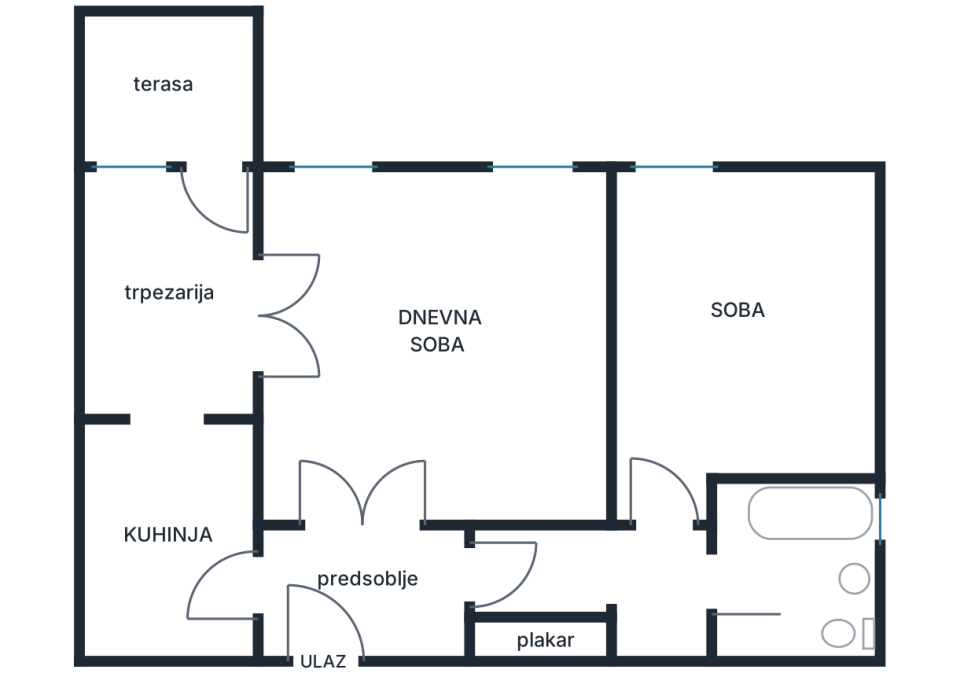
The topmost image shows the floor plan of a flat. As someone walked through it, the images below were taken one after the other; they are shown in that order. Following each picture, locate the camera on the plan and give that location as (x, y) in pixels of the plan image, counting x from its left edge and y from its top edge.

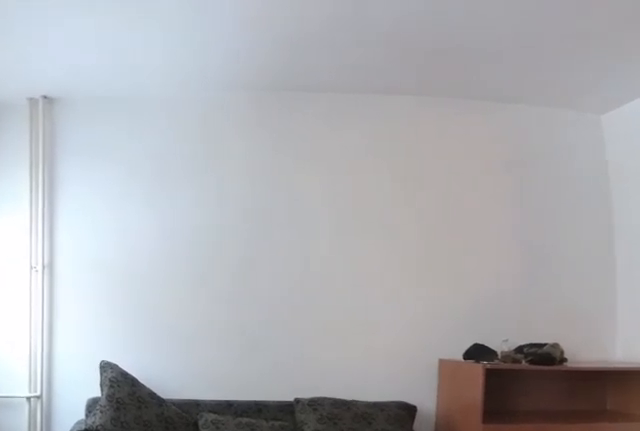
(291, 332)
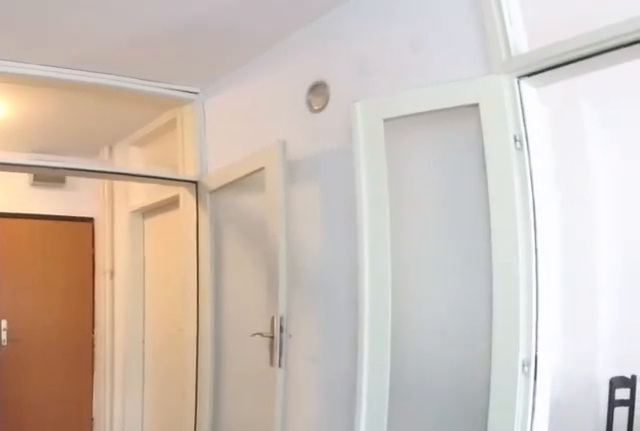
(385, 314)
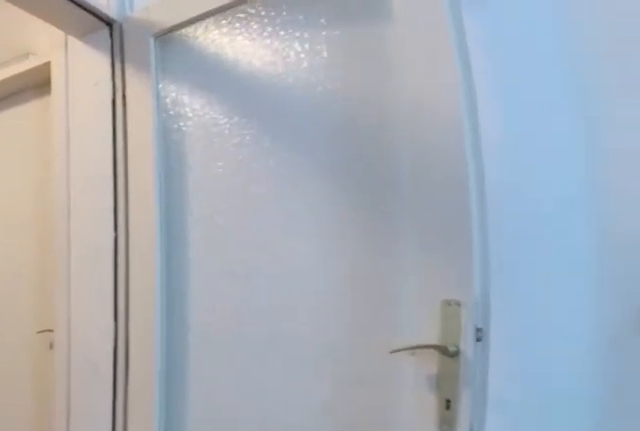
(384, 435)
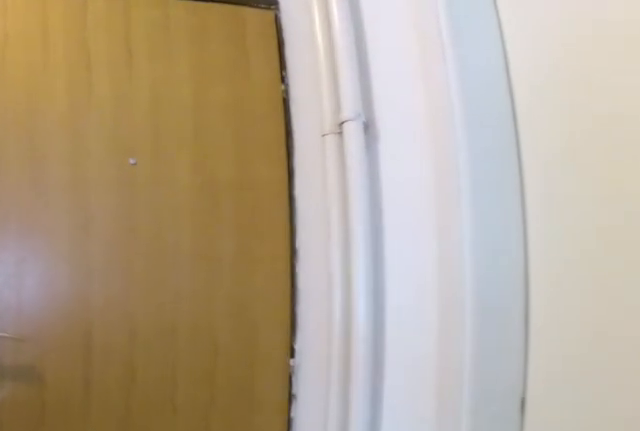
(378, 517)
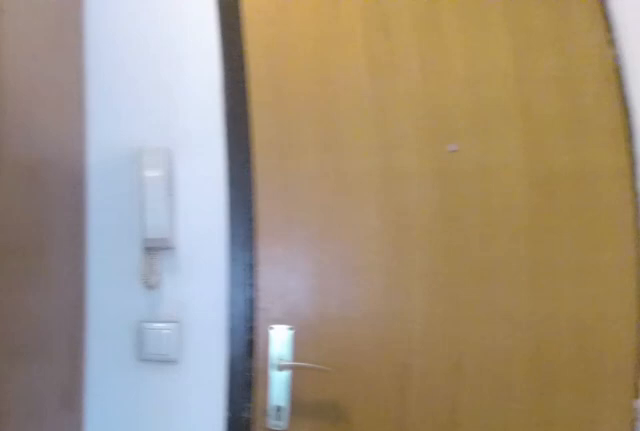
(368, 534)
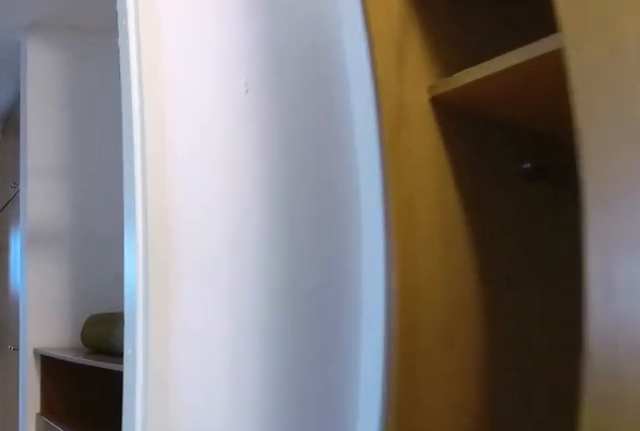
(394, 585)
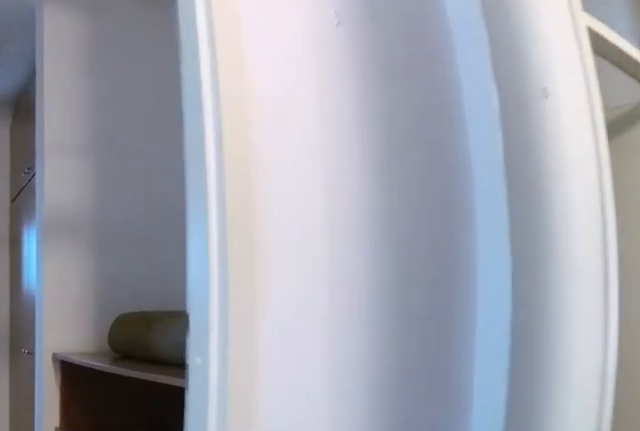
(409, 585)
